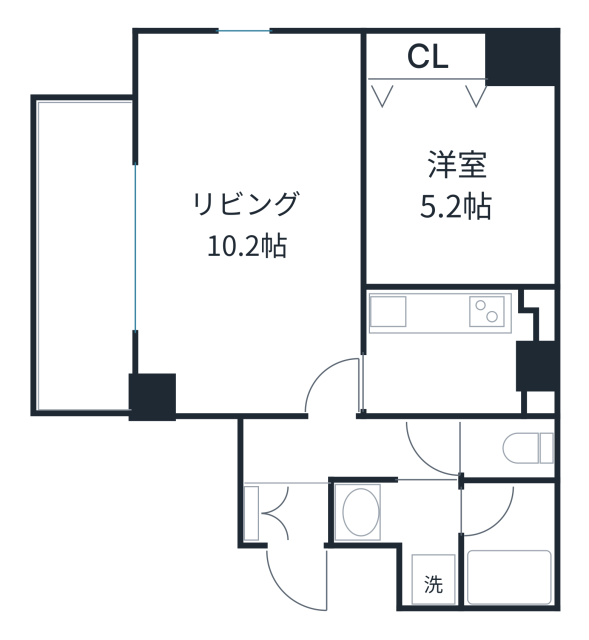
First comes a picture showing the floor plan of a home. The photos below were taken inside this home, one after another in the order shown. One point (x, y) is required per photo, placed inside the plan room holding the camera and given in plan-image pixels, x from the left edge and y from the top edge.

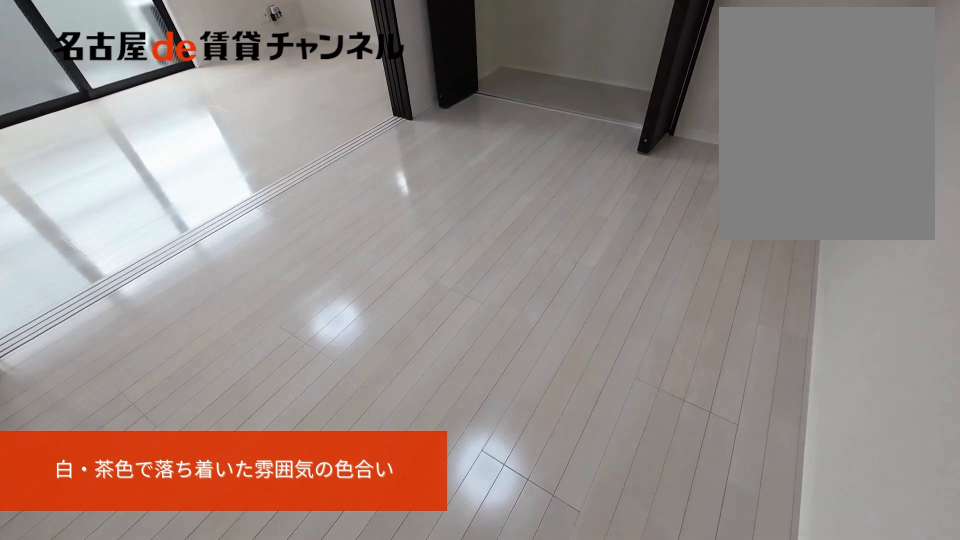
(460, 183)
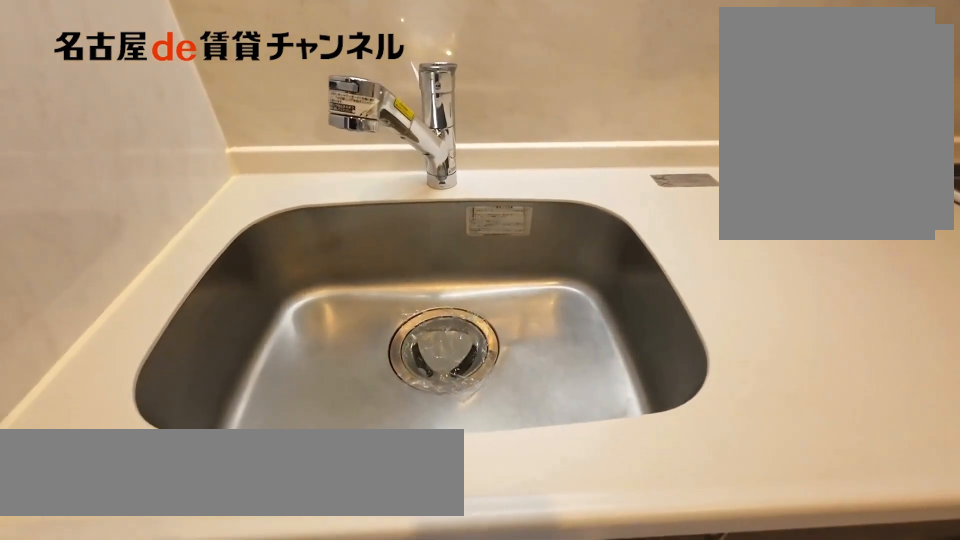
(457, 350)
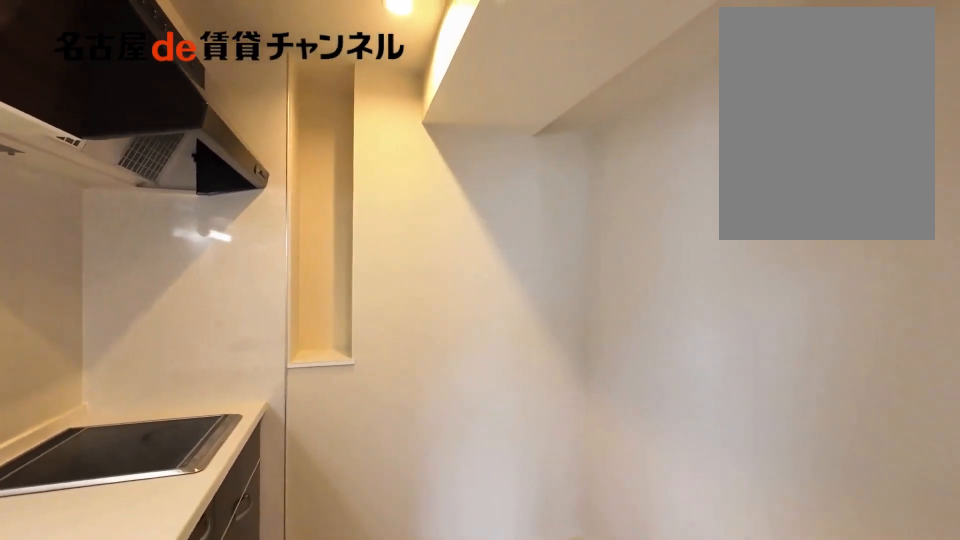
(457, 350)
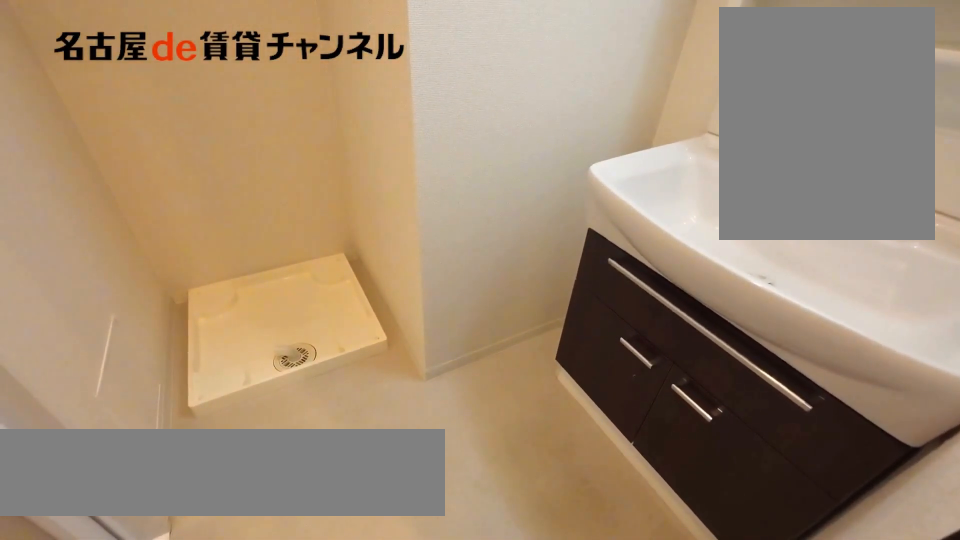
(410, 532)
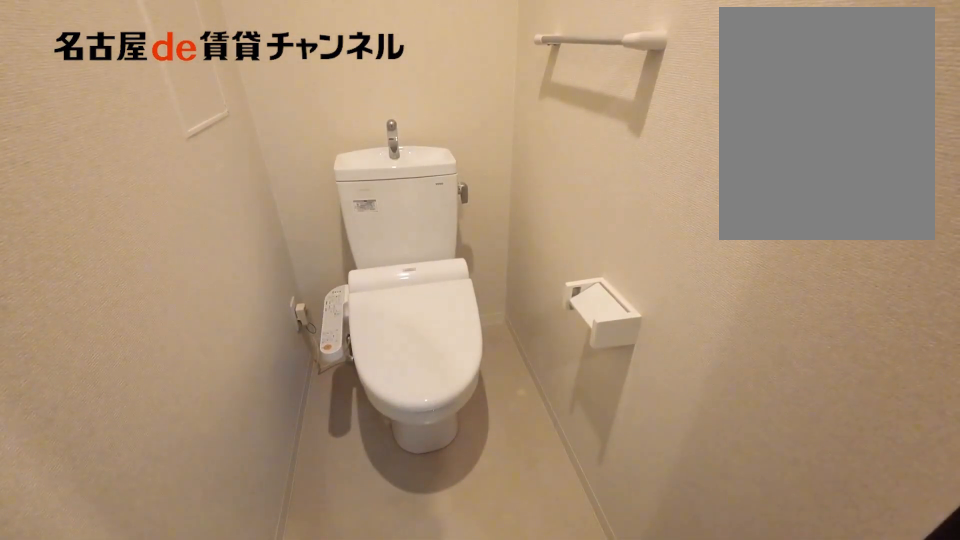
(507, 449)
